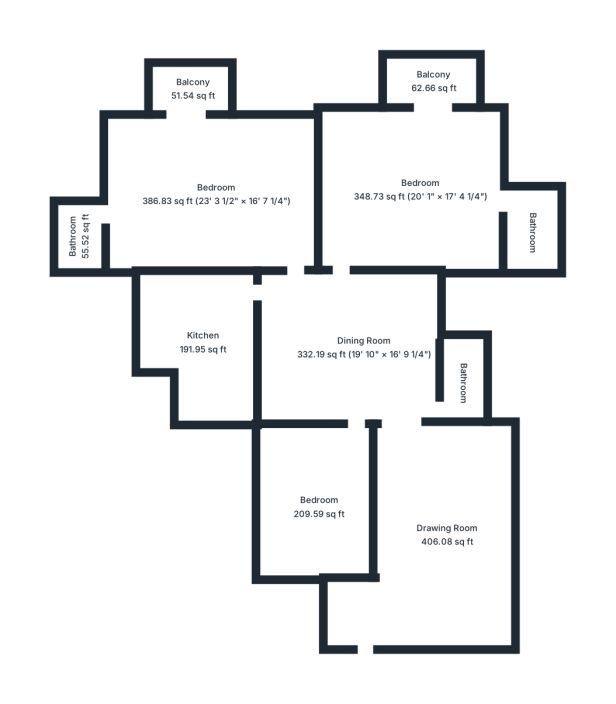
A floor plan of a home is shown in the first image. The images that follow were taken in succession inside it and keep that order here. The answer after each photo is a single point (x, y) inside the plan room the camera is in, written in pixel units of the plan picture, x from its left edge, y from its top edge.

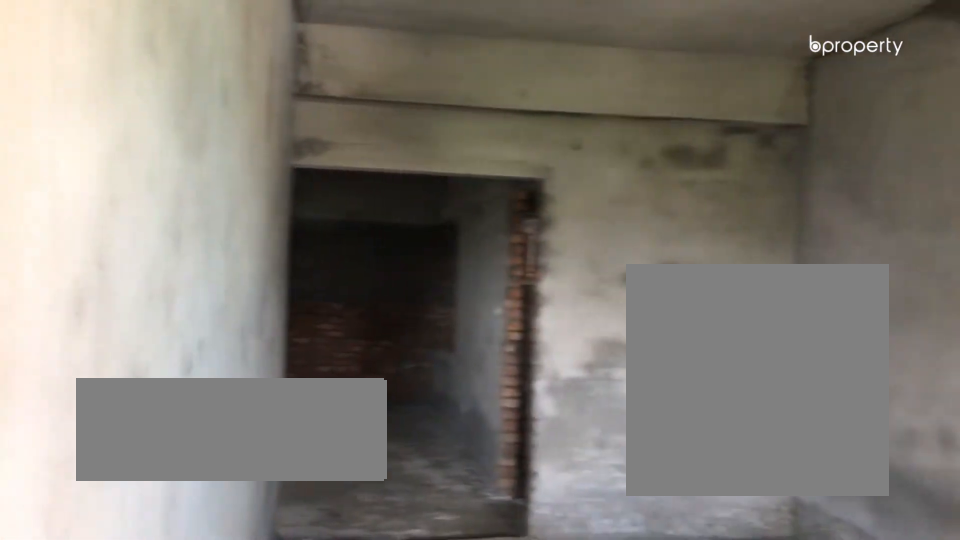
(444, 541)
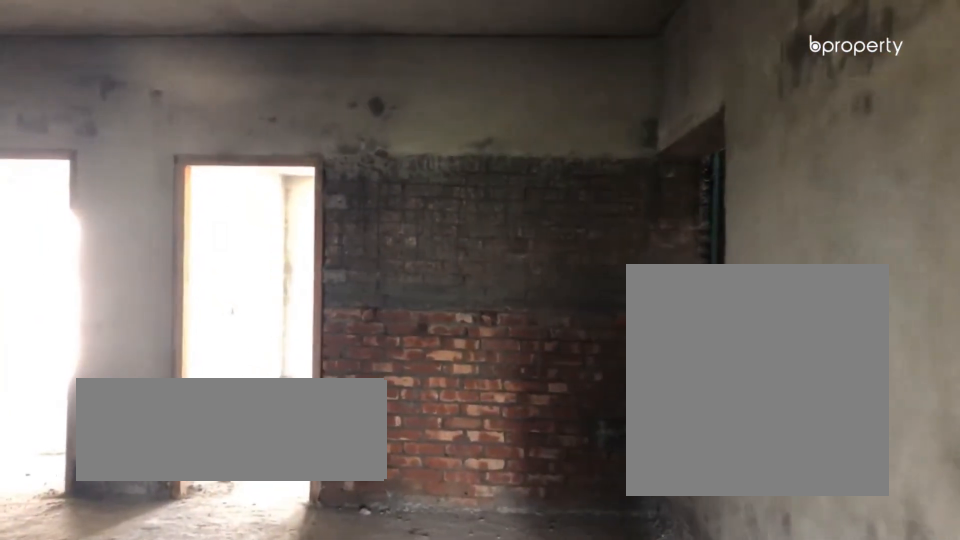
(364, 351)
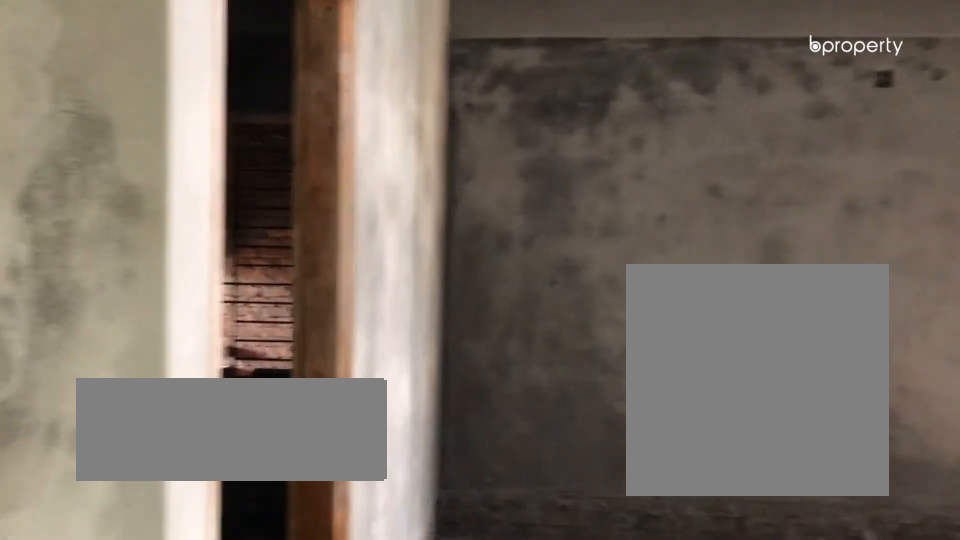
(364, 350)
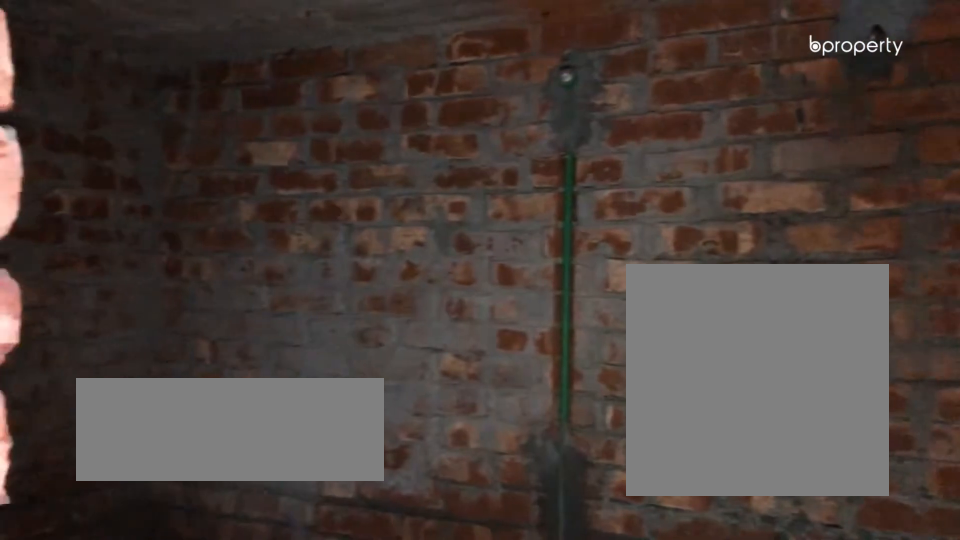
(464, 382)
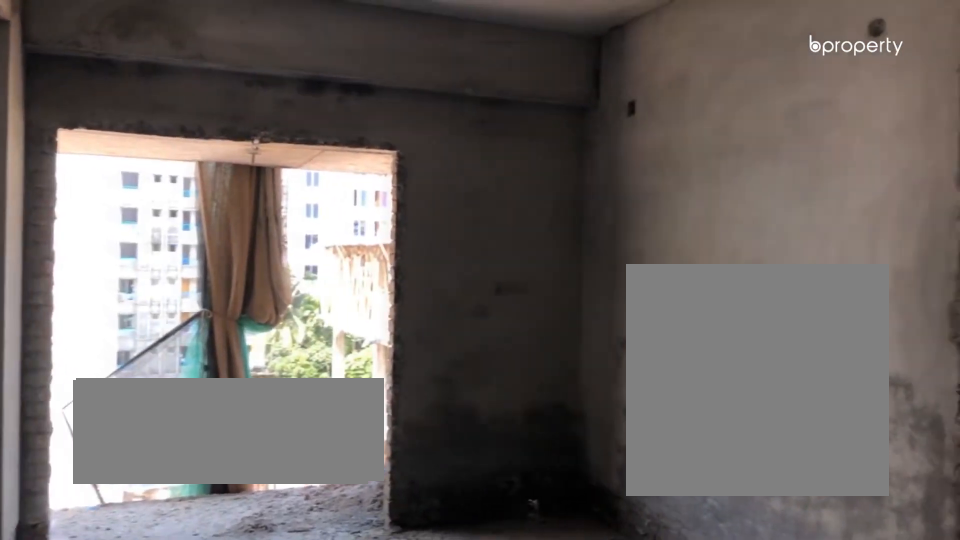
(426, 192)
